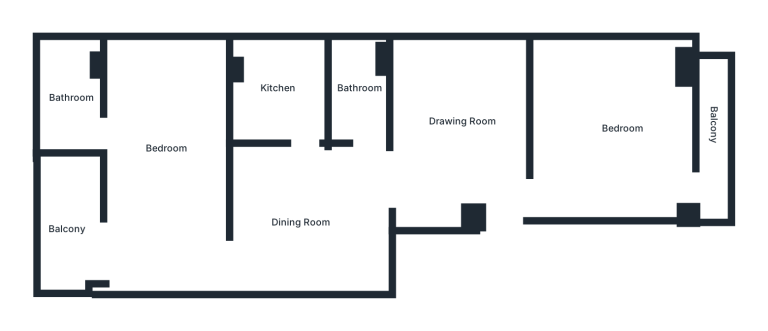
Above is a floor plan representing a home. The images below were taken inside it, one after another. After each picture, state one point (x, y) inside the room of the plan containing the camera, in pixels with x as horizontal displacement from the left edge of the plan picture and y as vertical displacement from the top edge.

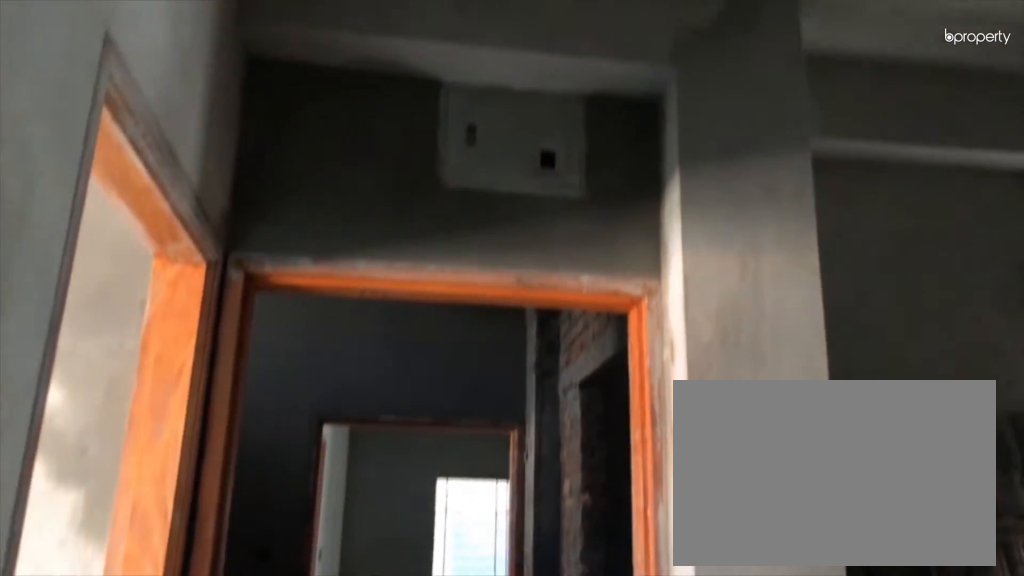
(453, 133)
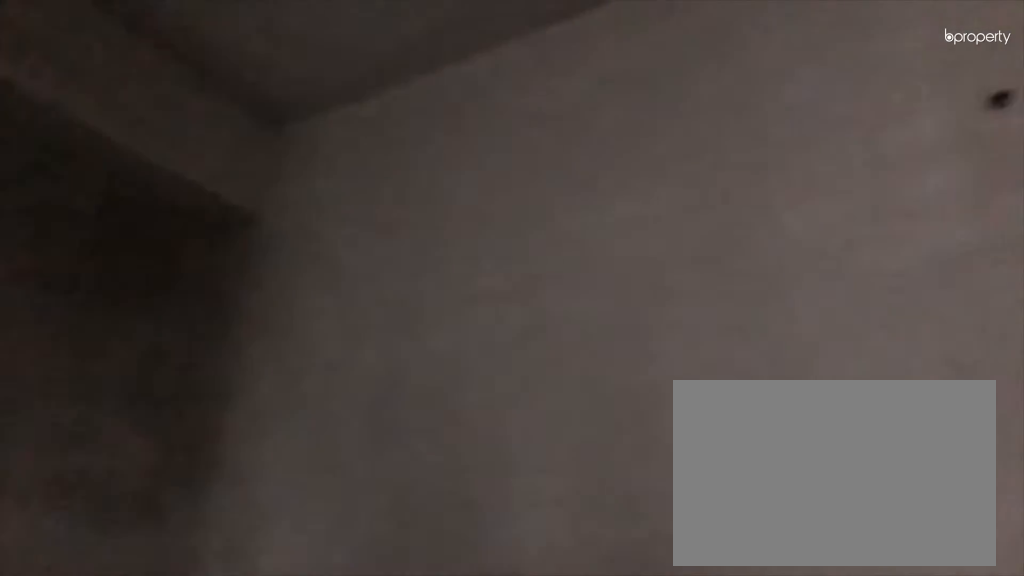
(453, 133)
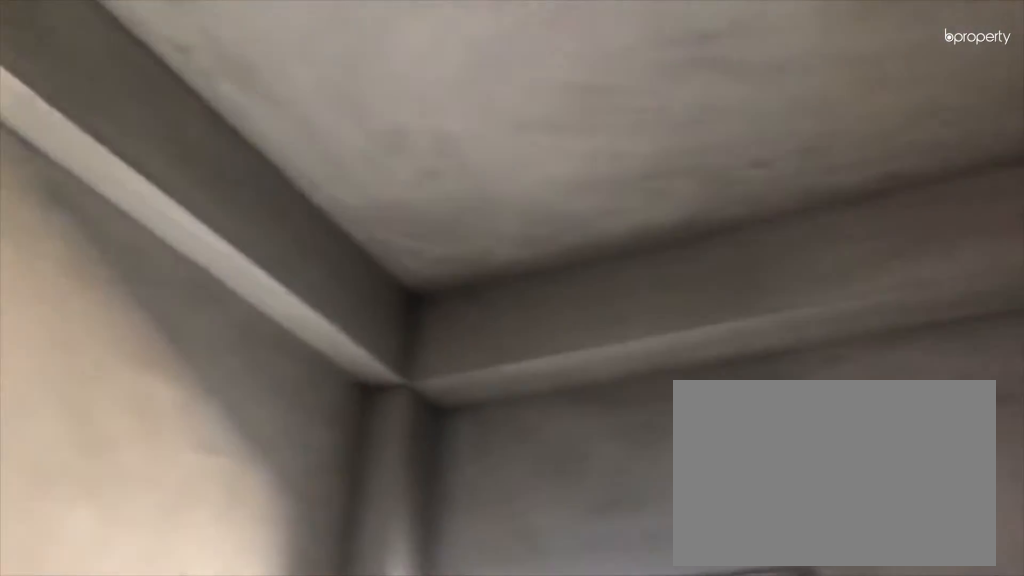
(305, 223)
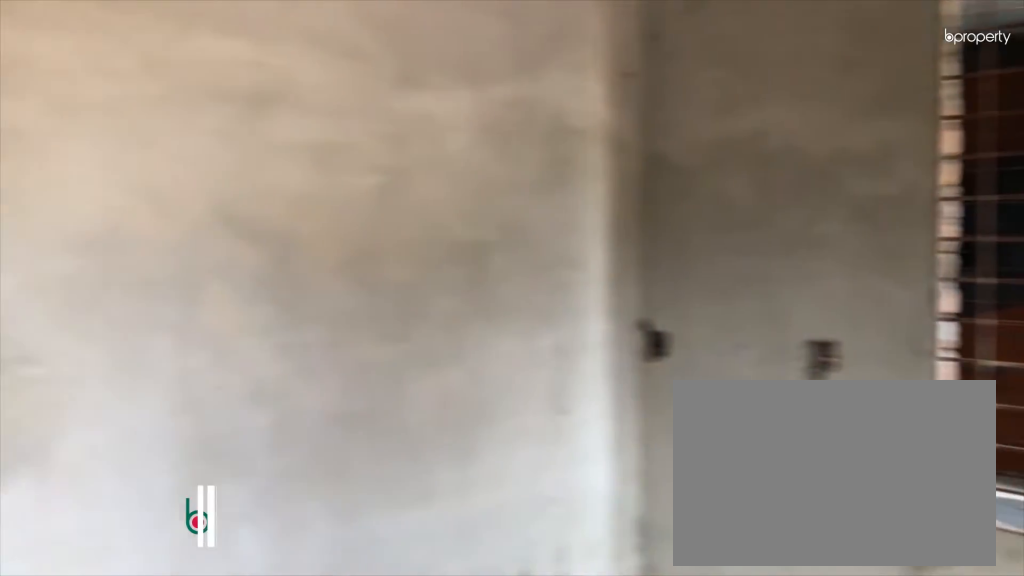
(609, 131)
